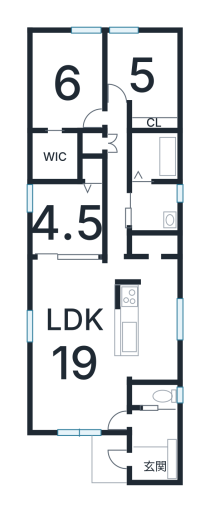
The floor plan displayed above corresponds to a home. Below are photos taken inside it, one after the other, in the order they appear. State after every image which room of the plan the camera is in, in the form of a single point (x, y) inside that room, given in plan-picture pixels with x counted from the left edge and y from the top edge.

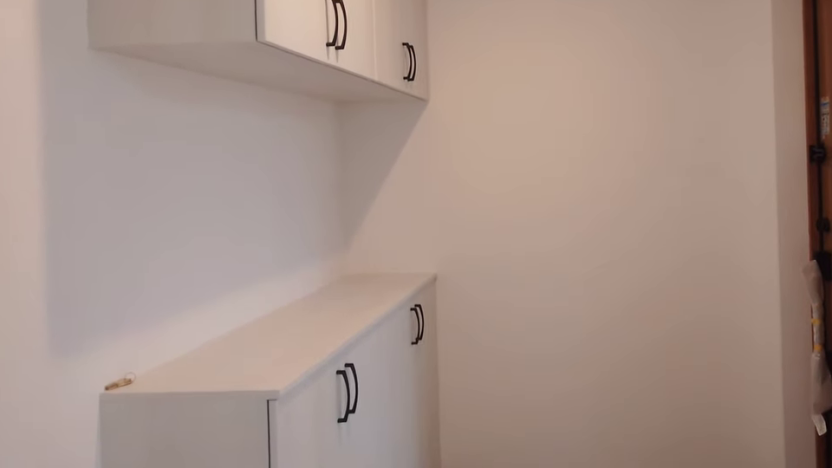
(156, 418)
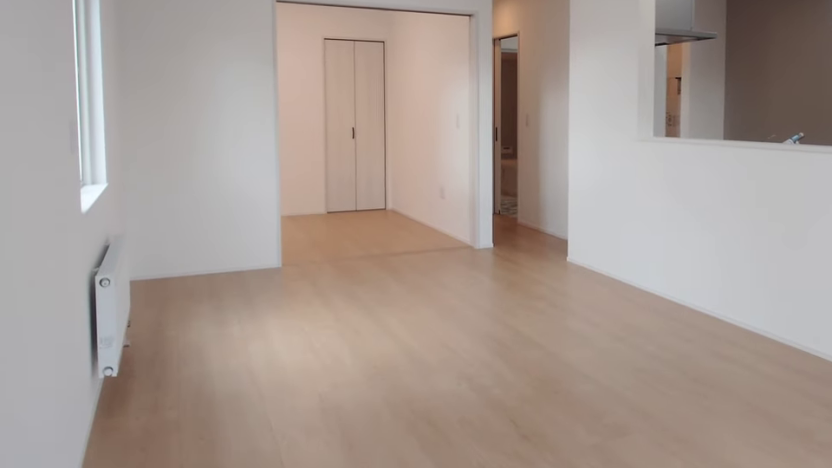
(83, 365)
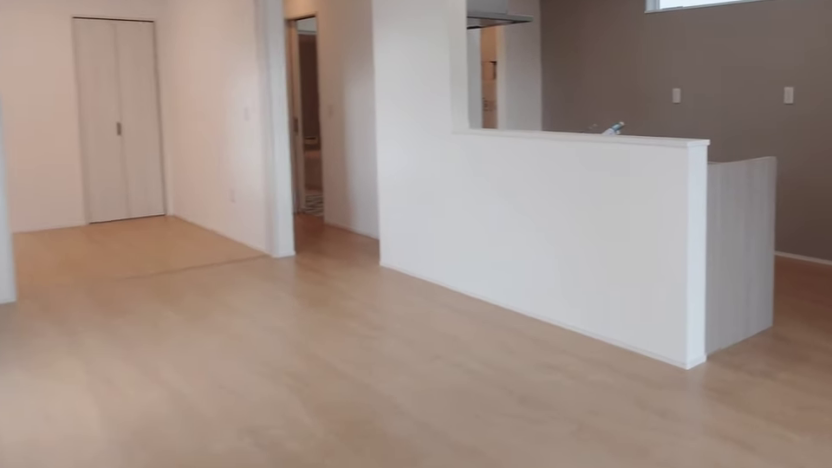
(83, 365)
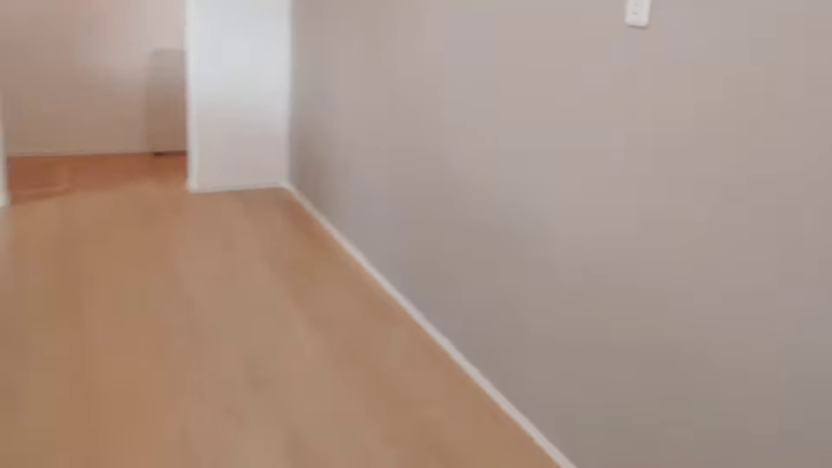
(158, 325)
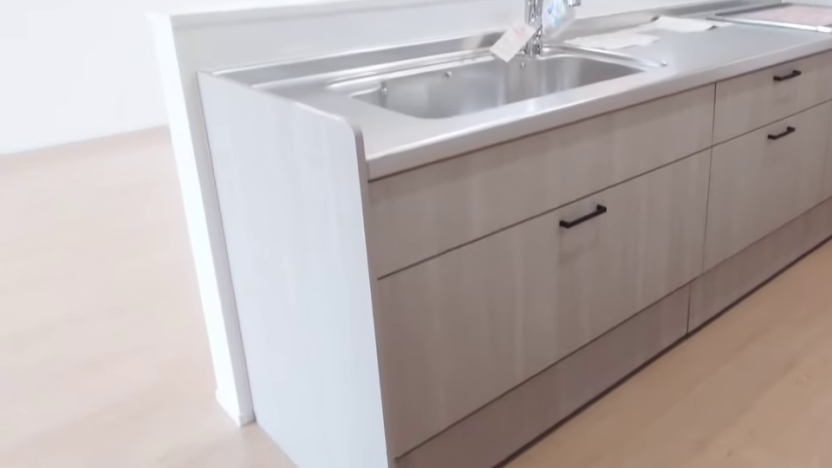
(158, 325)
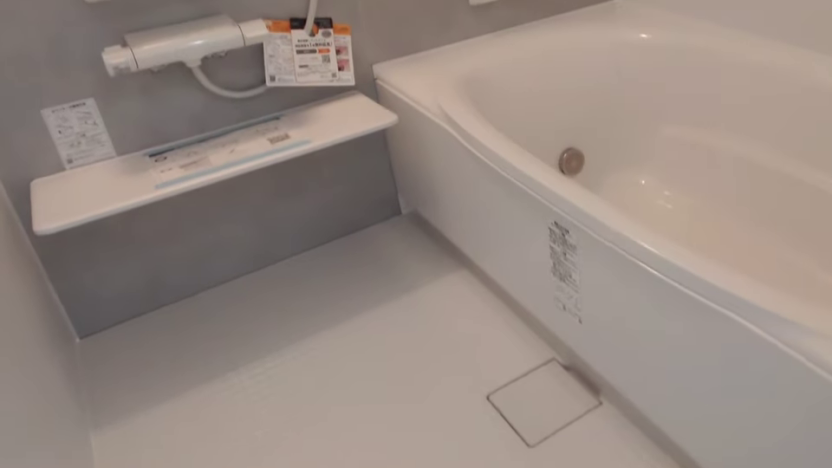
(150, 158)
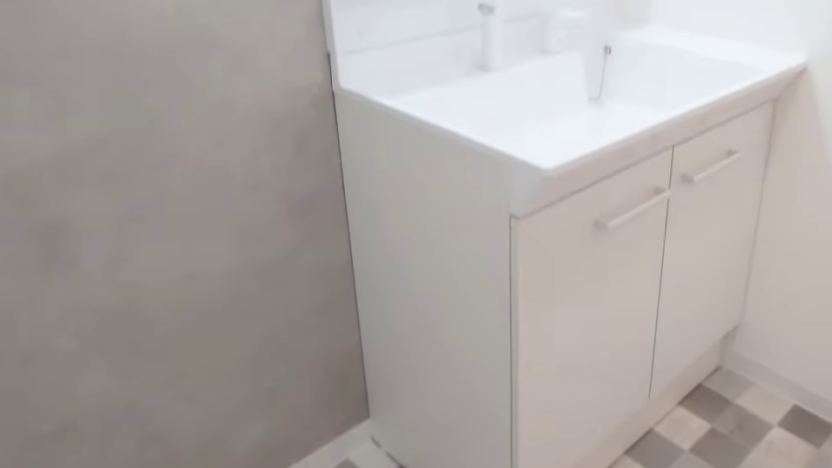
(153, 210)
